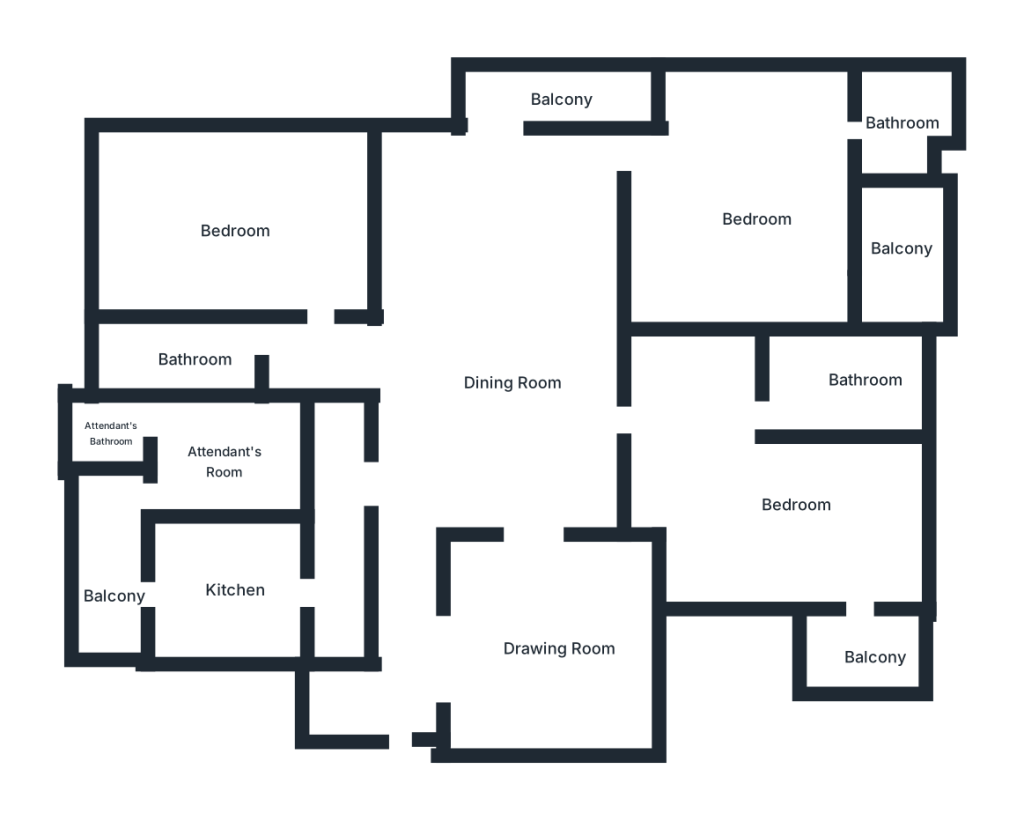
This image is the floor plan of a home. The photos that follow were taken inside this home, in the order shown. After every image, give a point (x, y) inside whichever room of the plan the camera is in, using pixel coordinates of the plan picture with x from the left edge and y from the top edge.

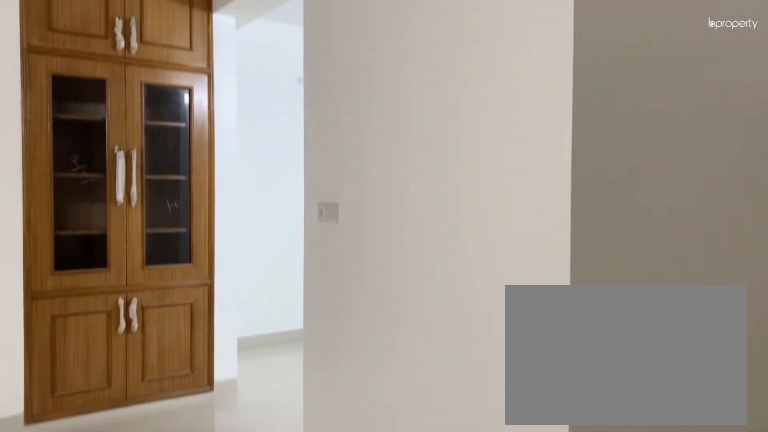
(519, 384)
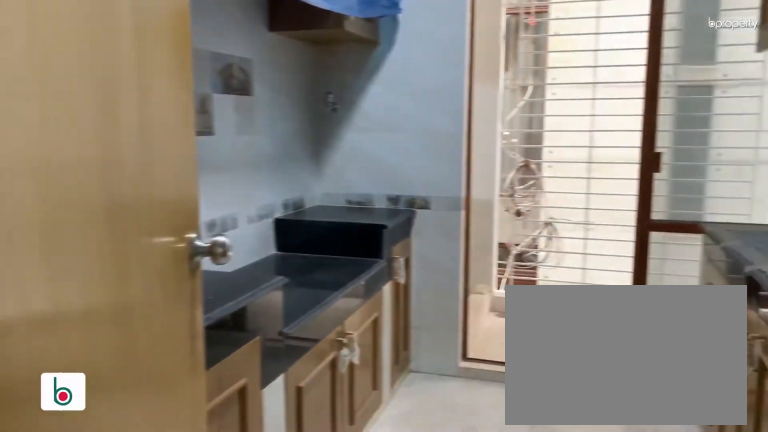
(236, 585)
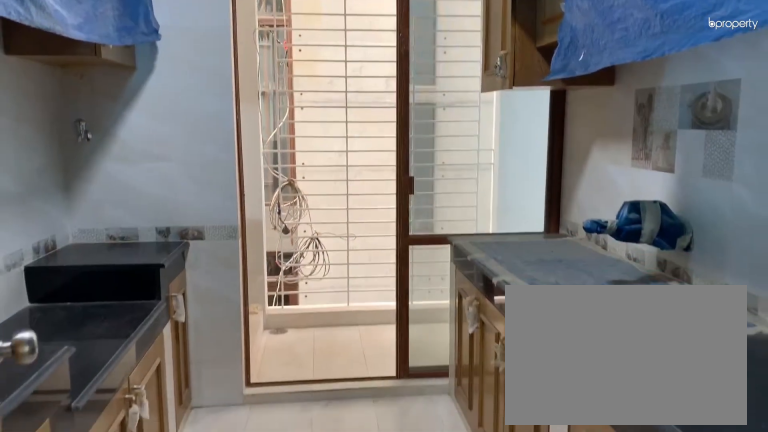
(236, 586)
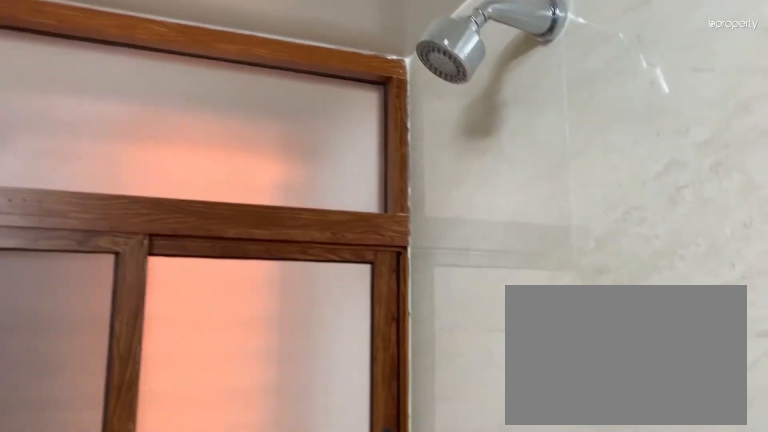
(189, 351)
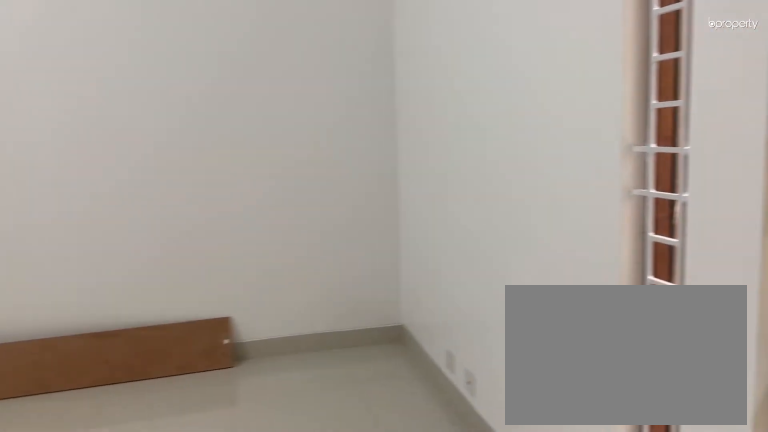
(234, 234)
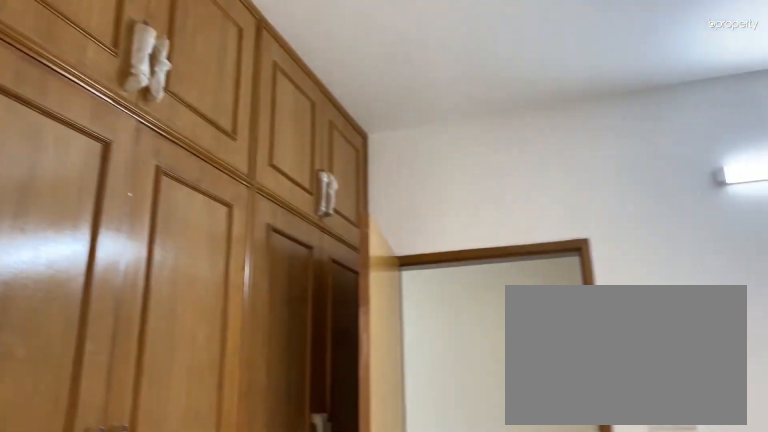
(234, 234)
